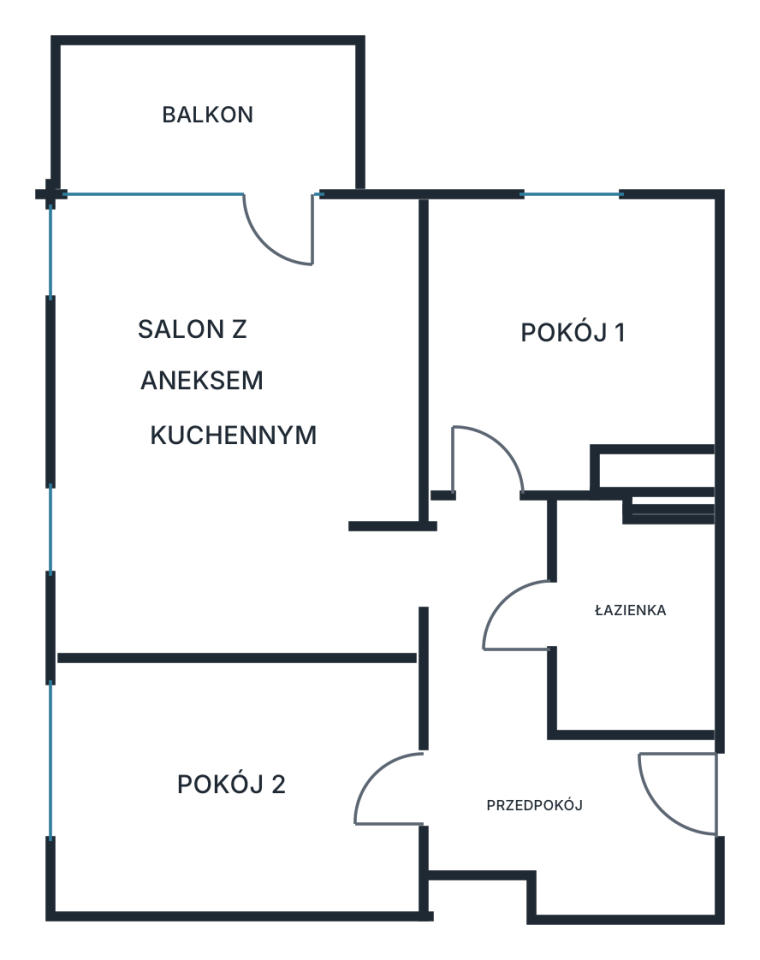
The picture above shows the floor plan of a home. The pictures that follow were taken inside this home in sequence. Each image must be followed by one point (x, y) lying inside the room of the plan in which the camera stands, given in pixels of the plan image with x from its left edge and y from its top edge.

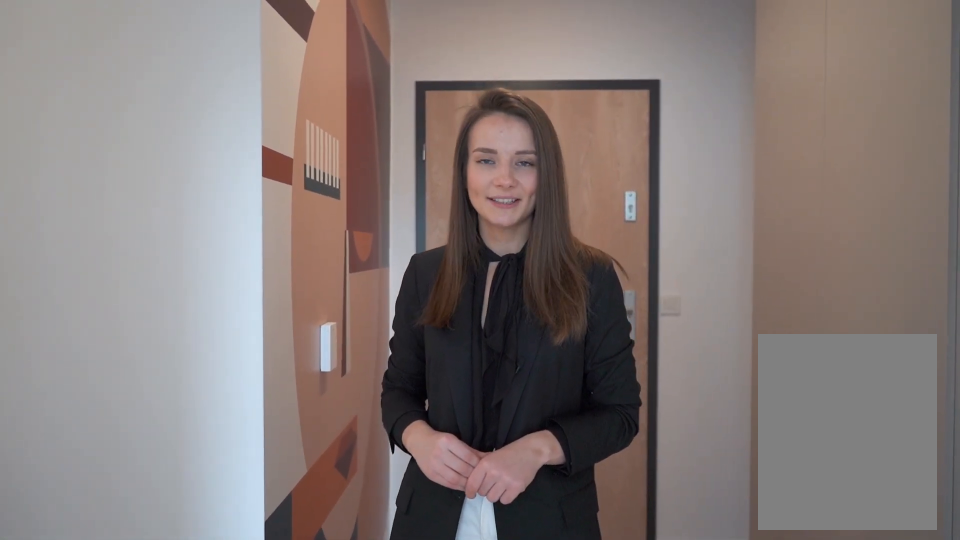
(537, 743)
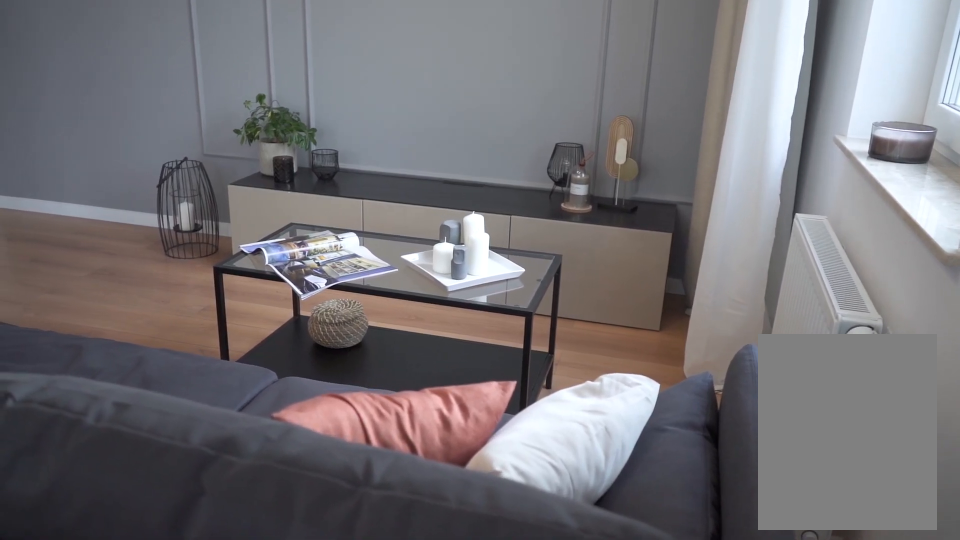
(235, 428)
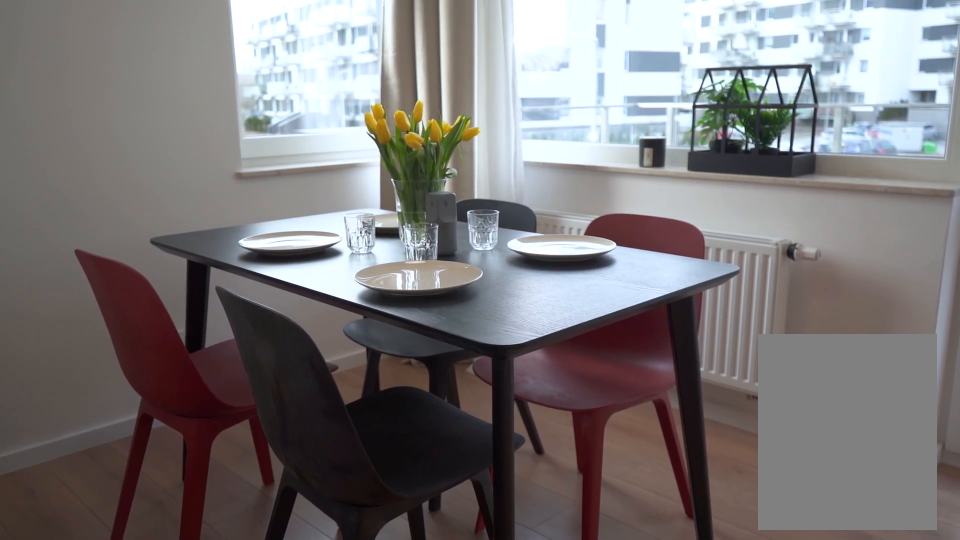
(235, 428)
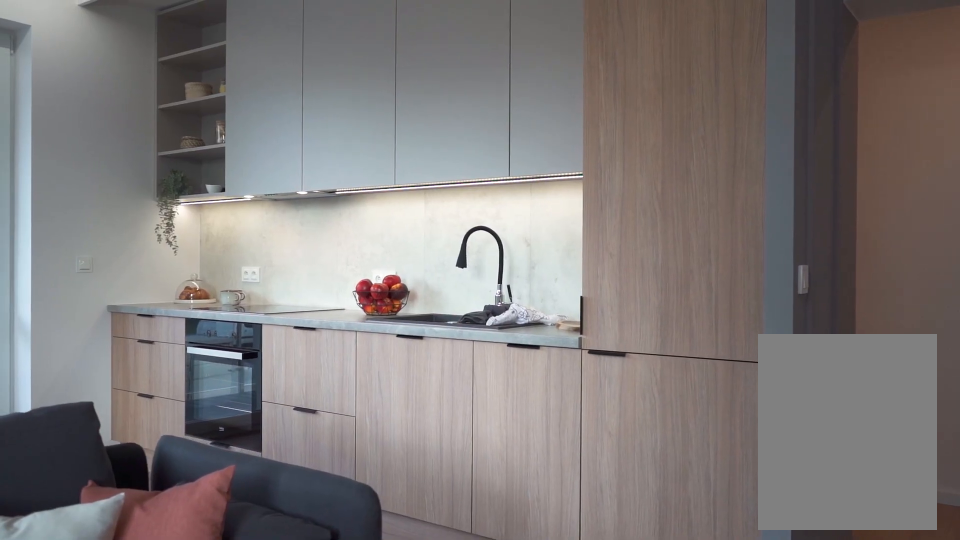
(235, 428)
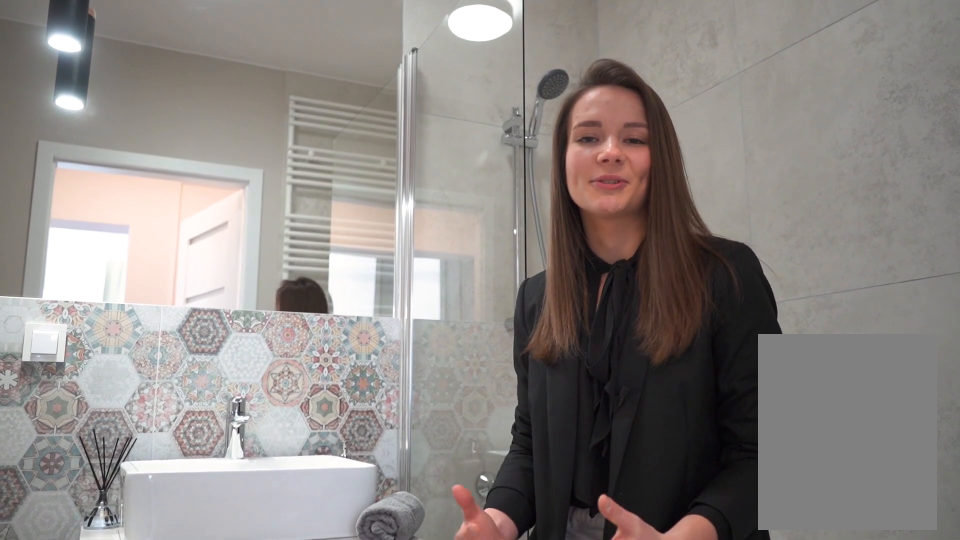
(630, 620)
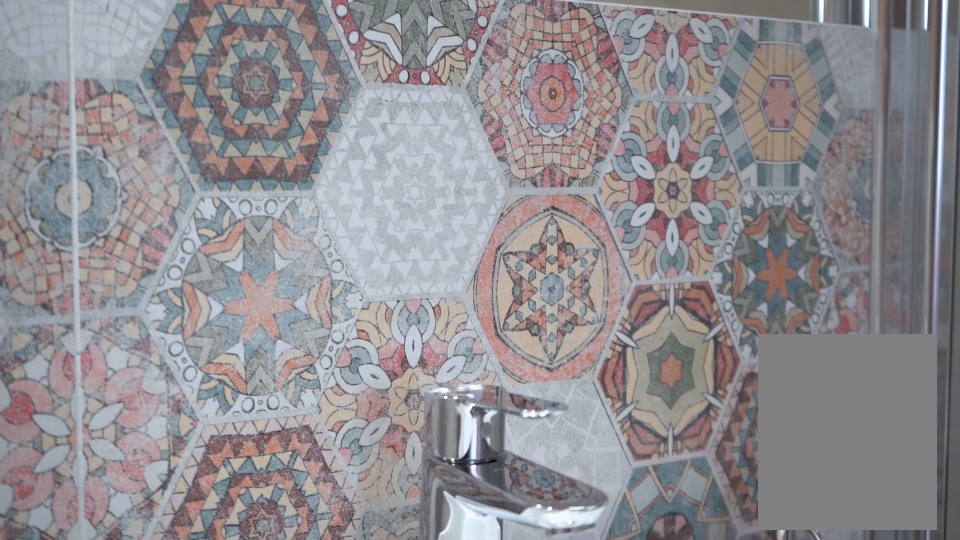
(629, 620)
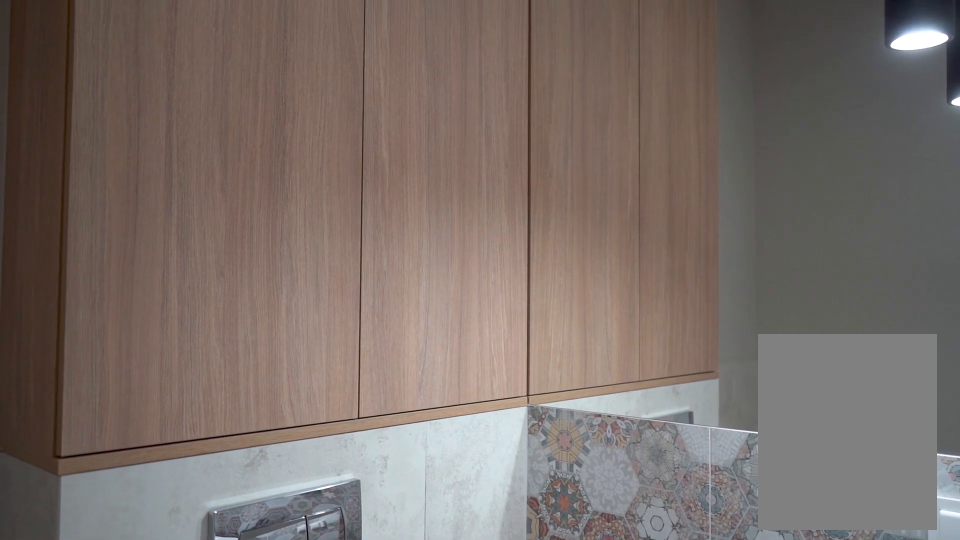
(629, 620)
